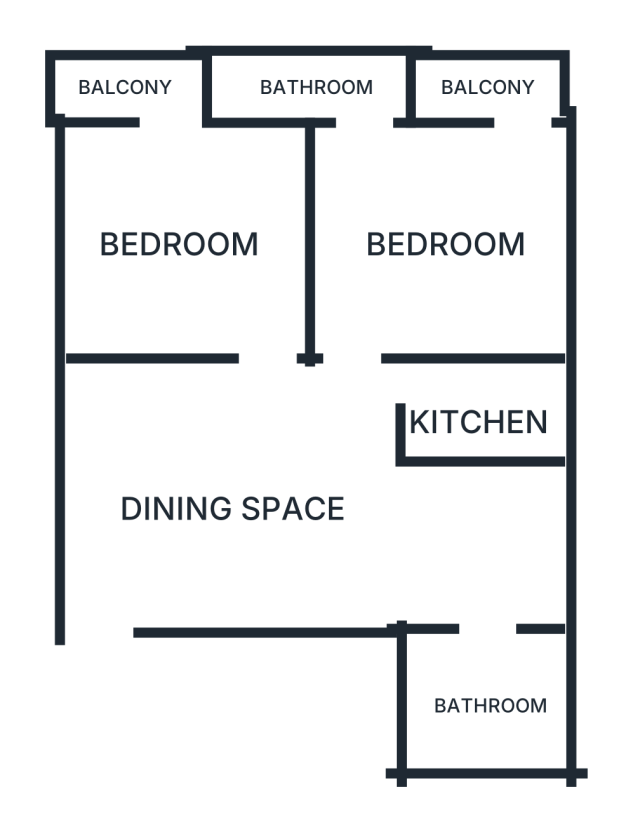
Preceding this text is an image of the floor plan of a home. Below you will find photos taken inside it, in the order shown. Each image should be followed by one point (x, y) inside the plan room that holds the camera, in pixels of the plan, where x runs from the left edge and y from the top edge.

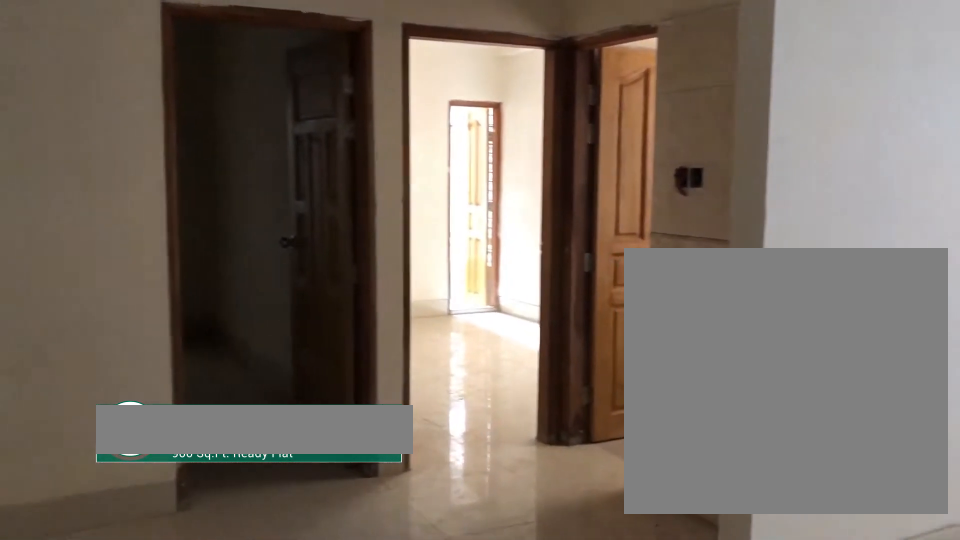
(222, 516)
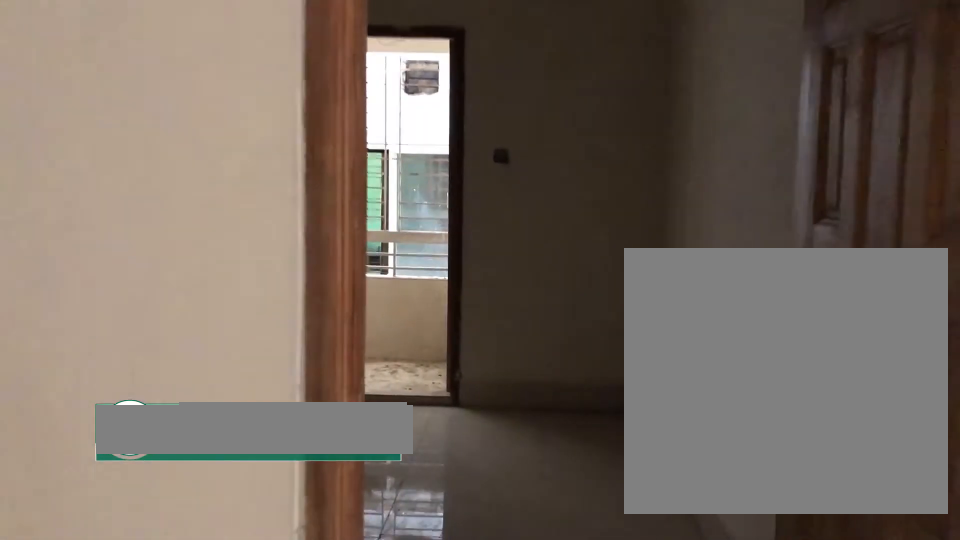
(185, 250)
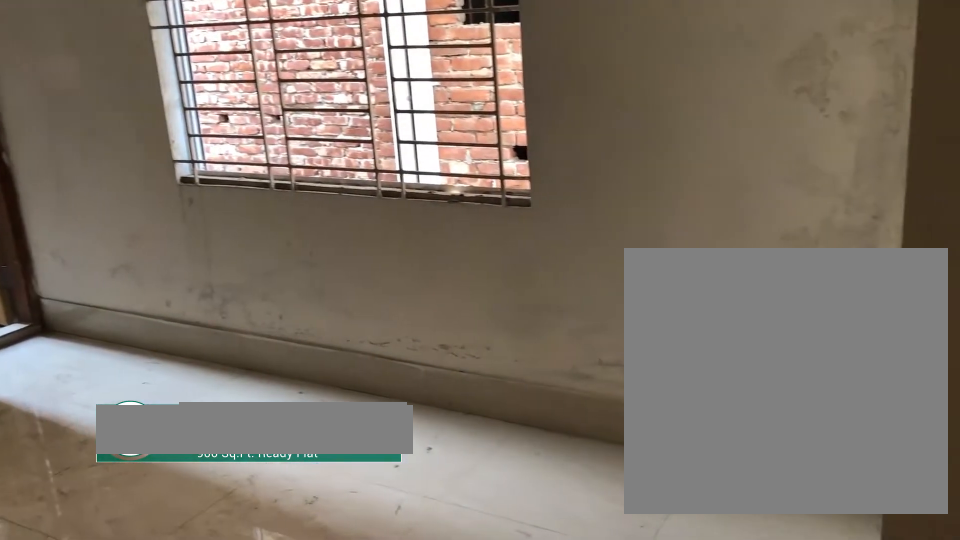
(450, 250)
